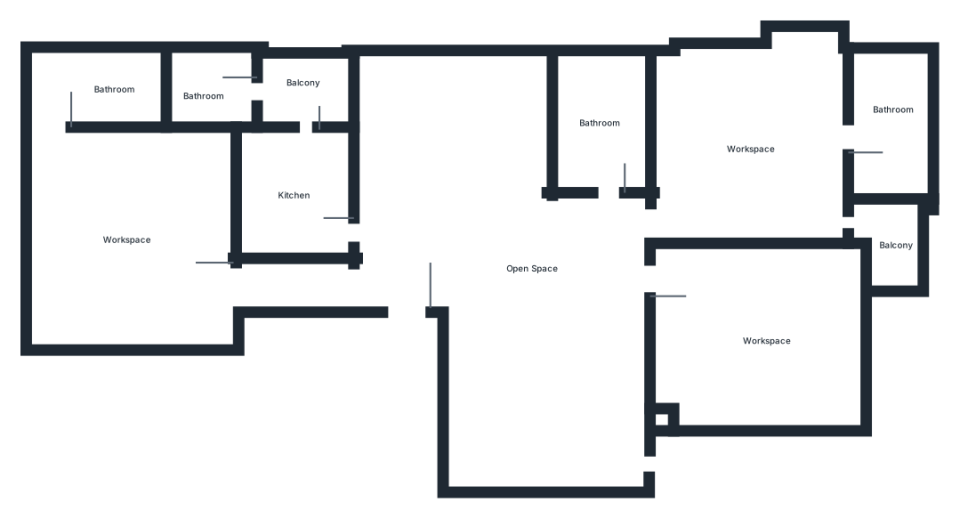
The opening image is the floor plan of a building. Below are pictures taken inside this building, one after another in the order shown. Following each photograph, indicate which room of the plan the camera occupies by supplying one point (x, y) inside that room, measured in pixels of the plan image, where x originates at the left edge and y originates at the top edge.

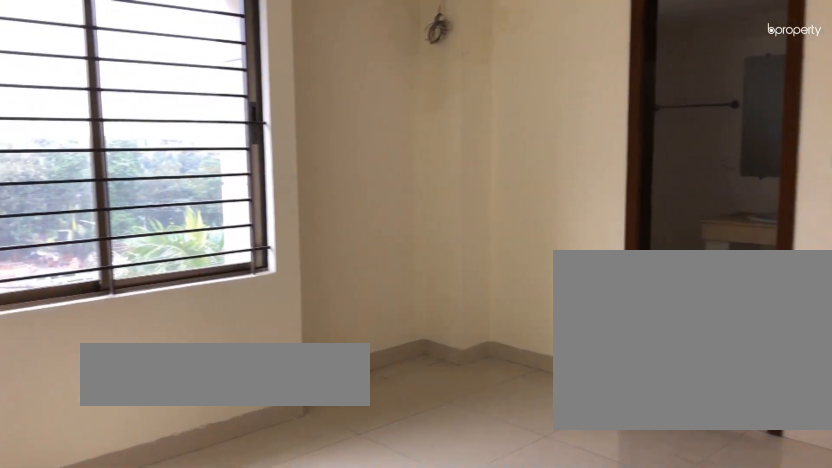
(743, 153)
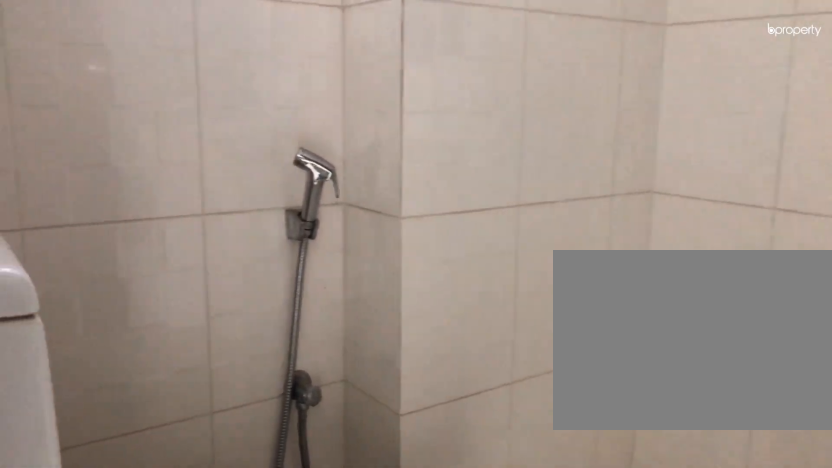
(885, 136)
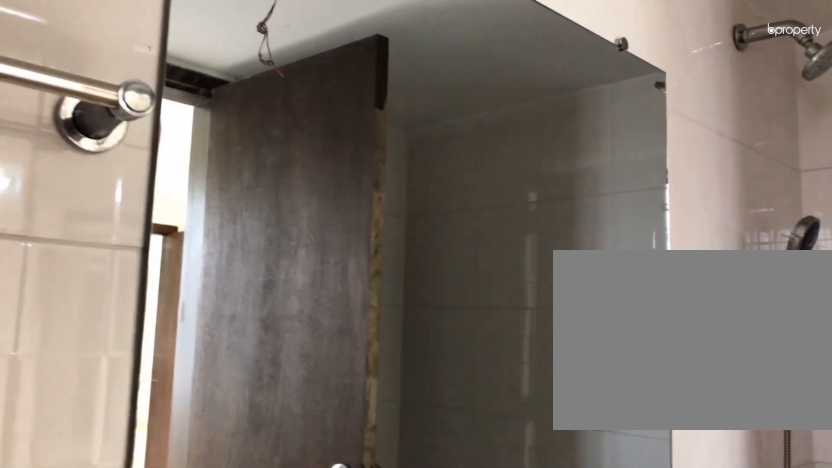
(885, 136)
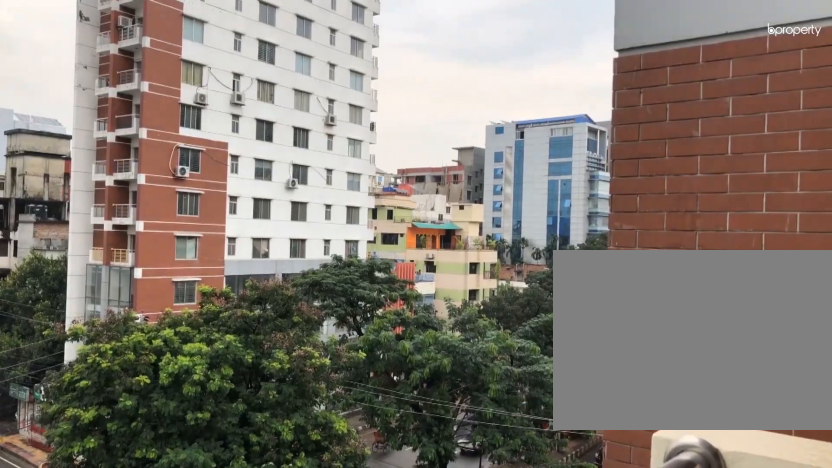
(896, 244)
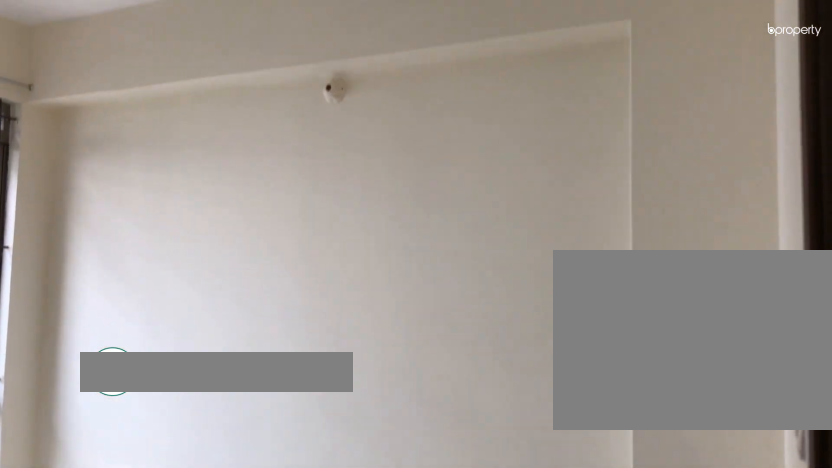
(770, 337)
